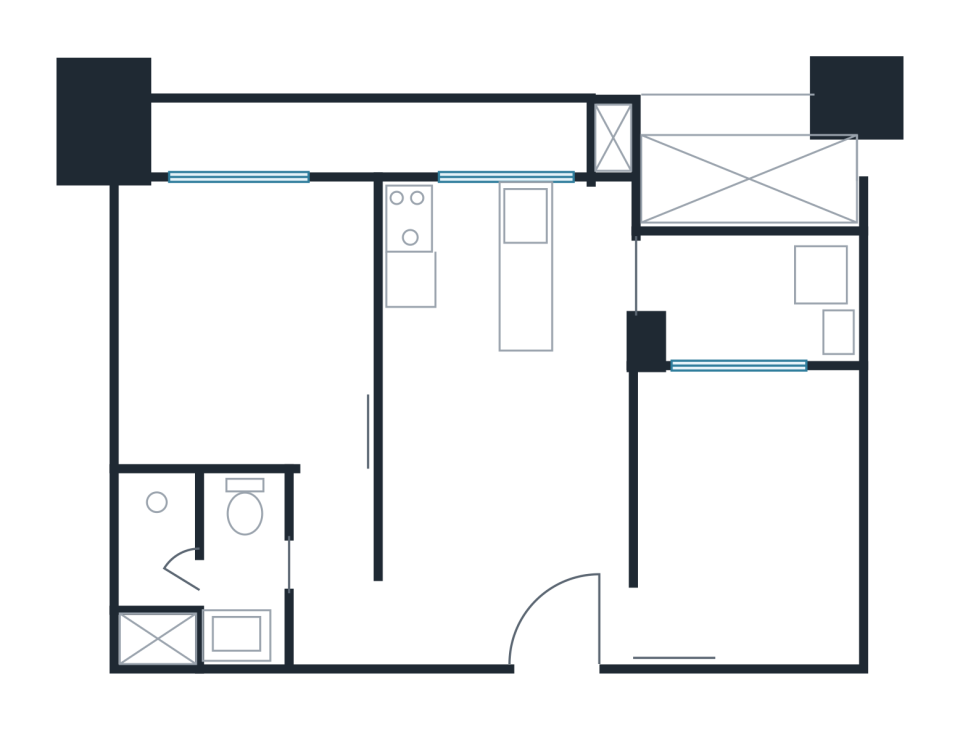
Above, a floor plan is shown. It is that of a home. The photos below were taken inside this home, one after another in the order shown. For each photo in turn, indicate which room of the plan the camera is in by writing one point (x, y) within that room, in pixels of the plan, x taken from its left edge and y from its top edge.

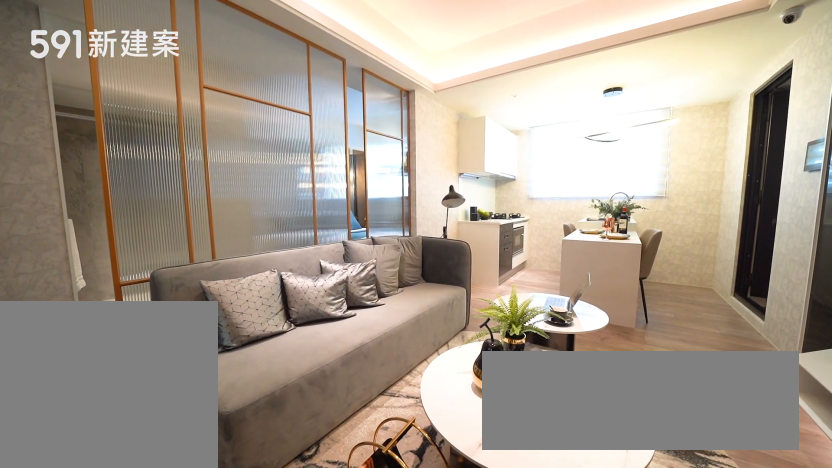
(504, 468)
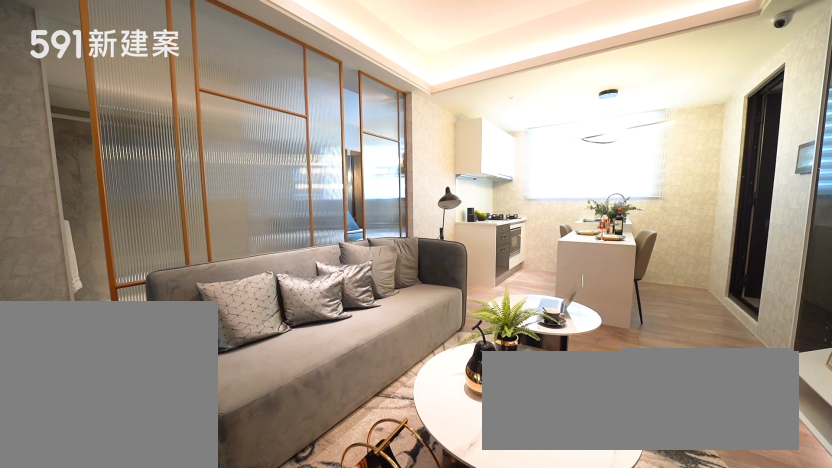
(504, 468)
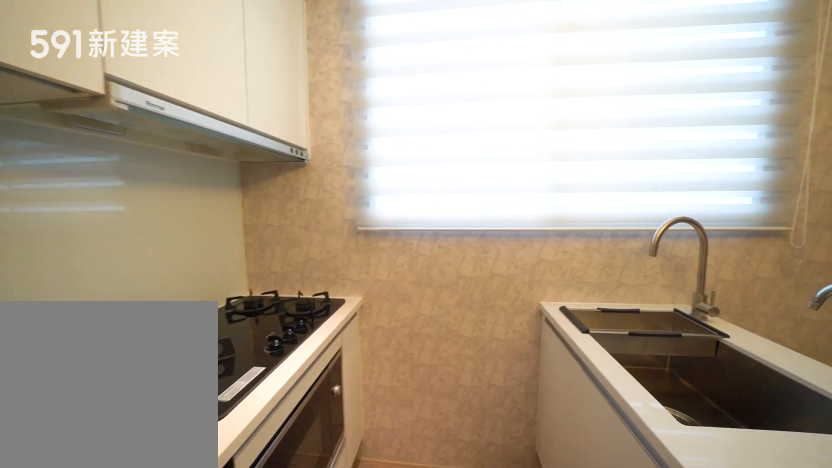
(456, 260)
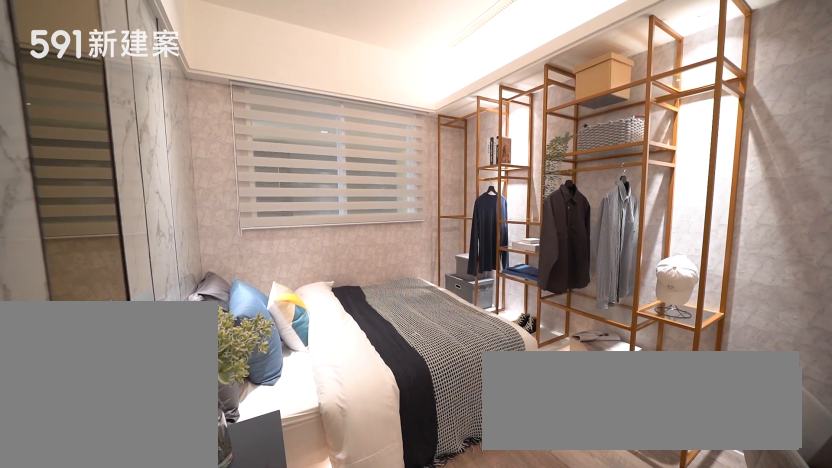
(754, 509)
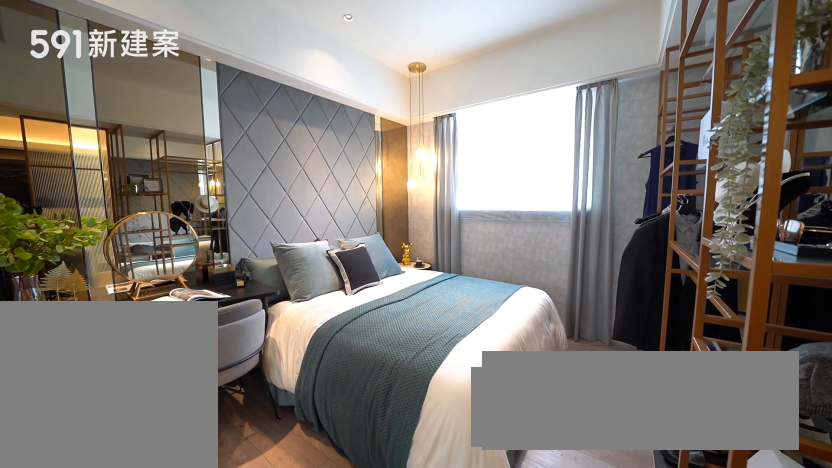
(245, 320)
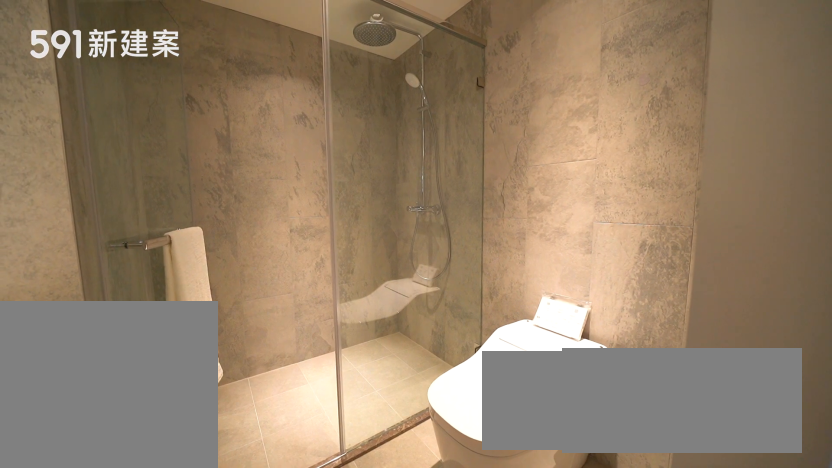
(199, 569)
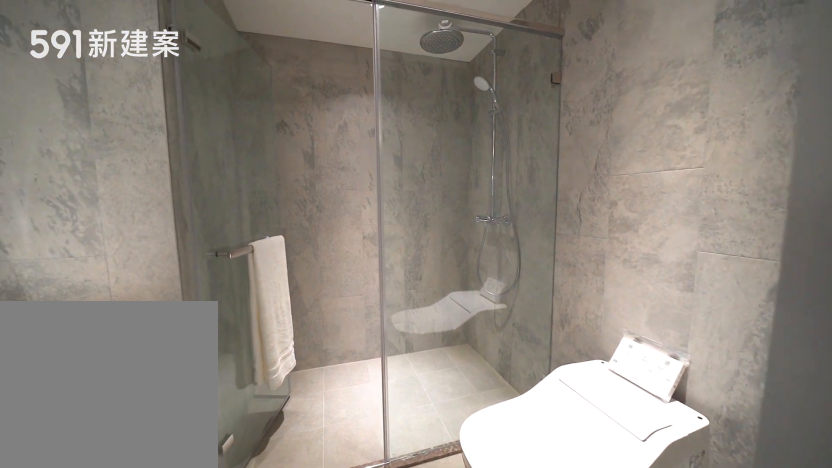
(199, 569)
